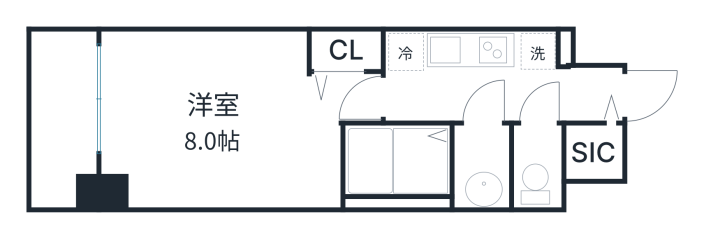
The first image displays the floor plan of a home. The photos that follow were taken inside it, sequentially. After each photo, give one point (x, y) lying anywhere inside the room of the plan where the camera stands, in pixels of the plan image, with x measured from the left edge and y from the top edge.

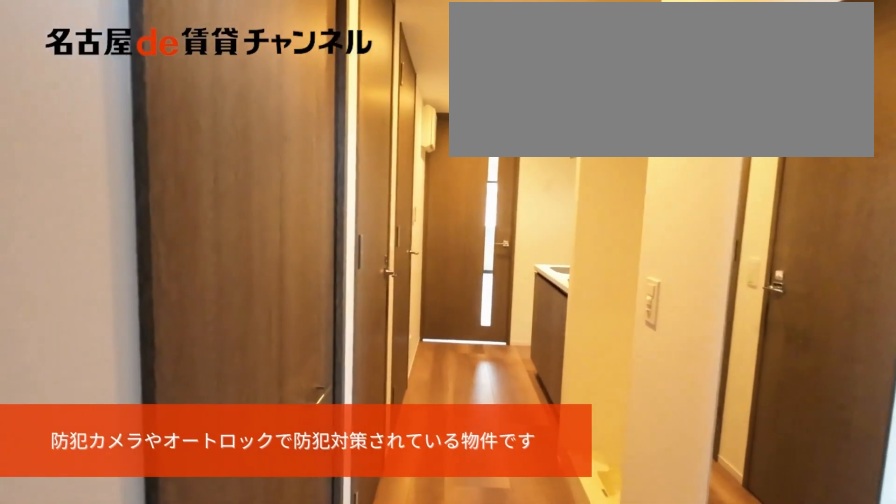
(592, 93)
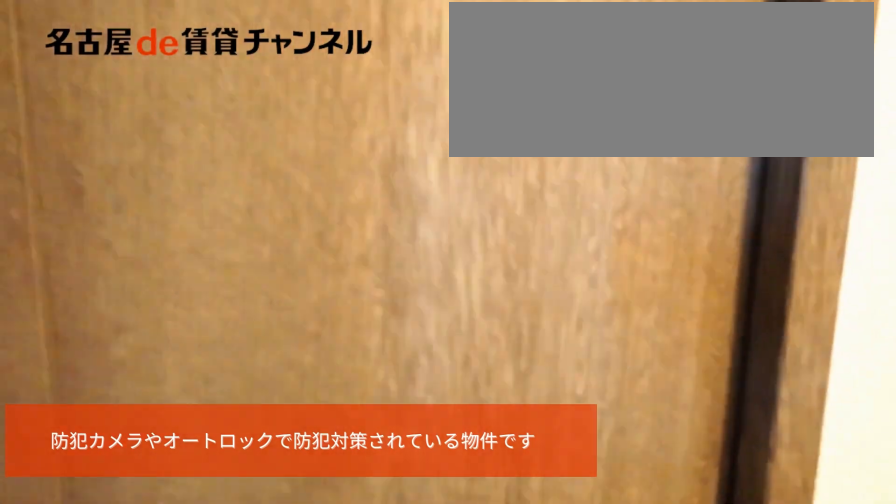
(592, 93)
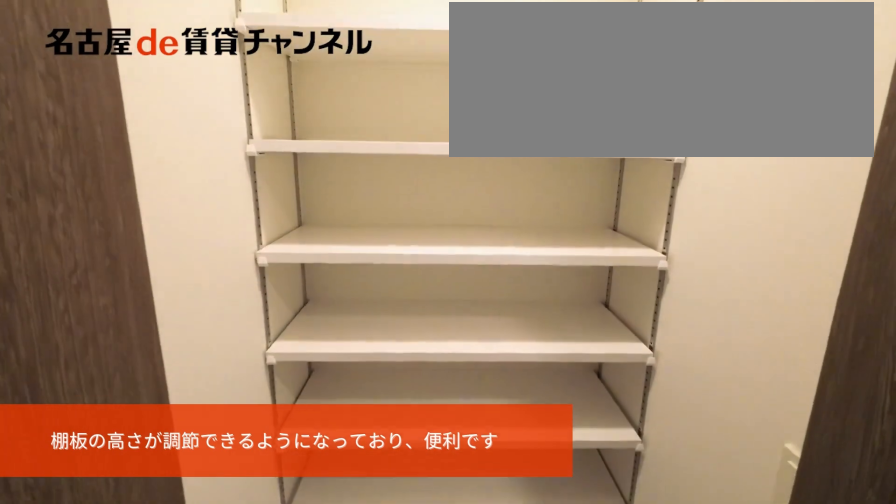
(592, 152)
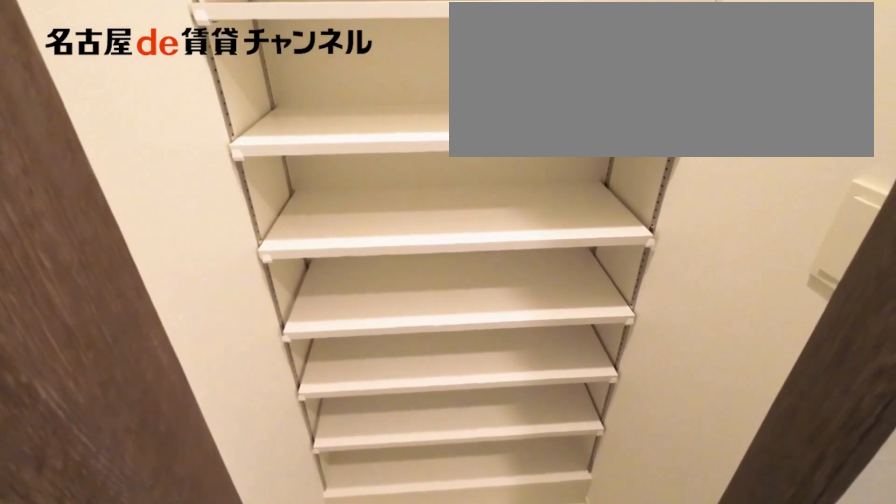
(592, 152)
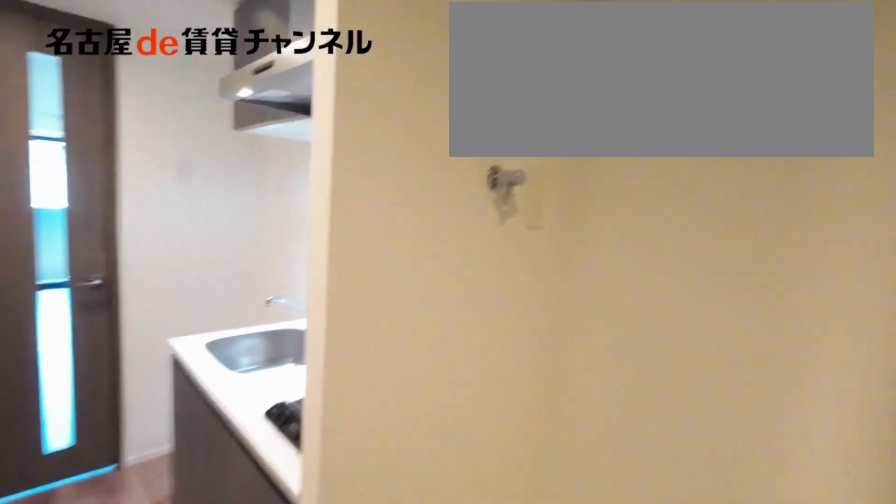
(478, 95)
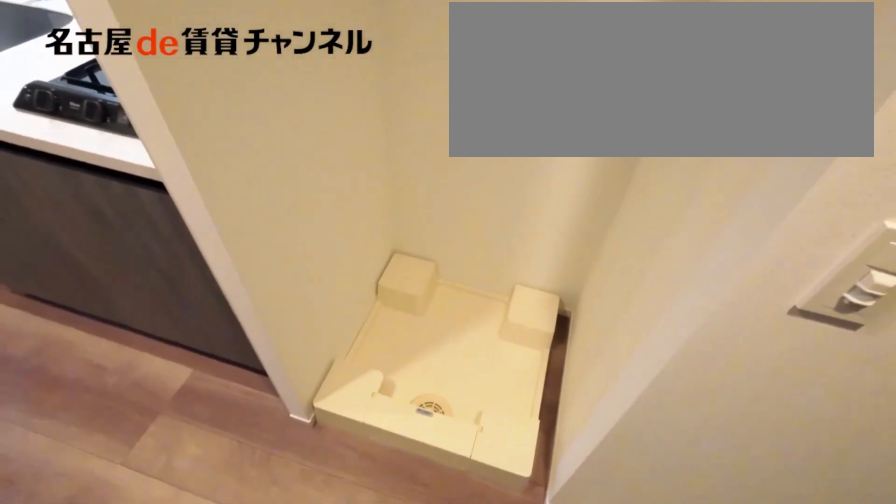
(544, 49)
